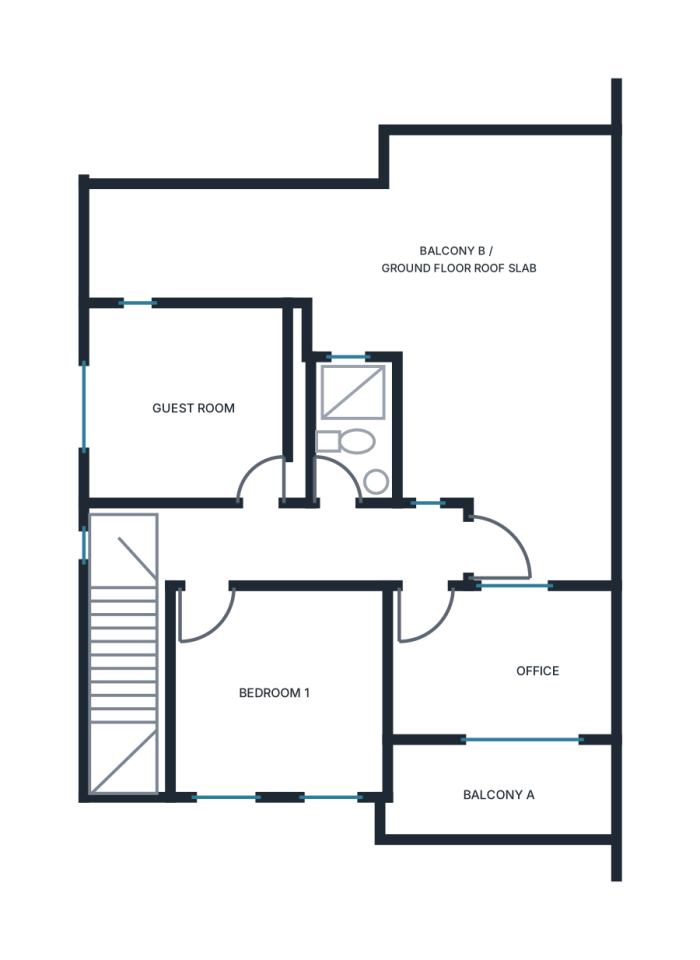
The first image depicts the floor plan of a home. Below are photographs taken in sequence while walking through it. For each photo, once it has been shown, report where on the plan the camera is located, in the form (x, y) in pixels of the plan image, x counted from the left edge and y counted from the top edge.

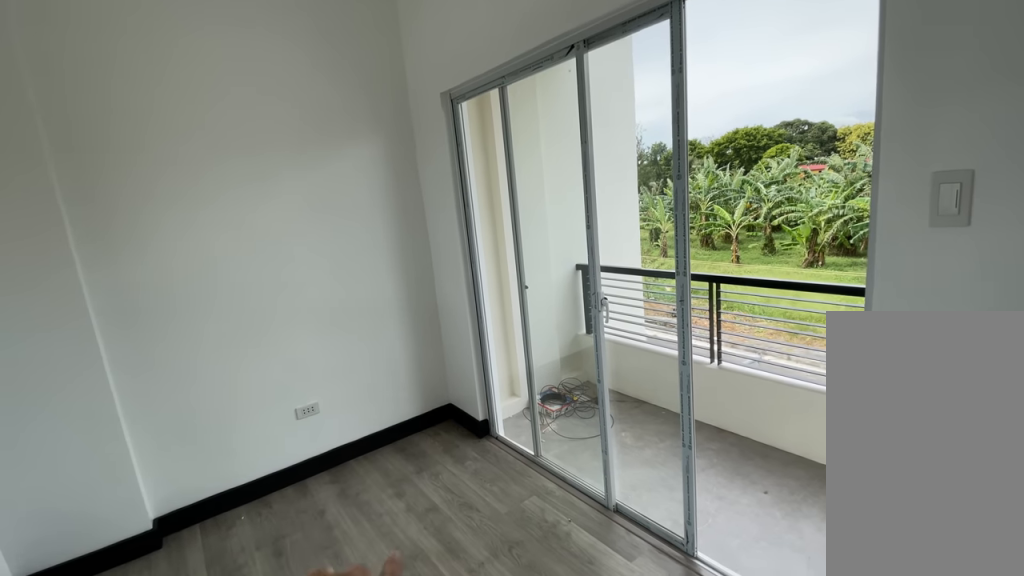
(588, 658)
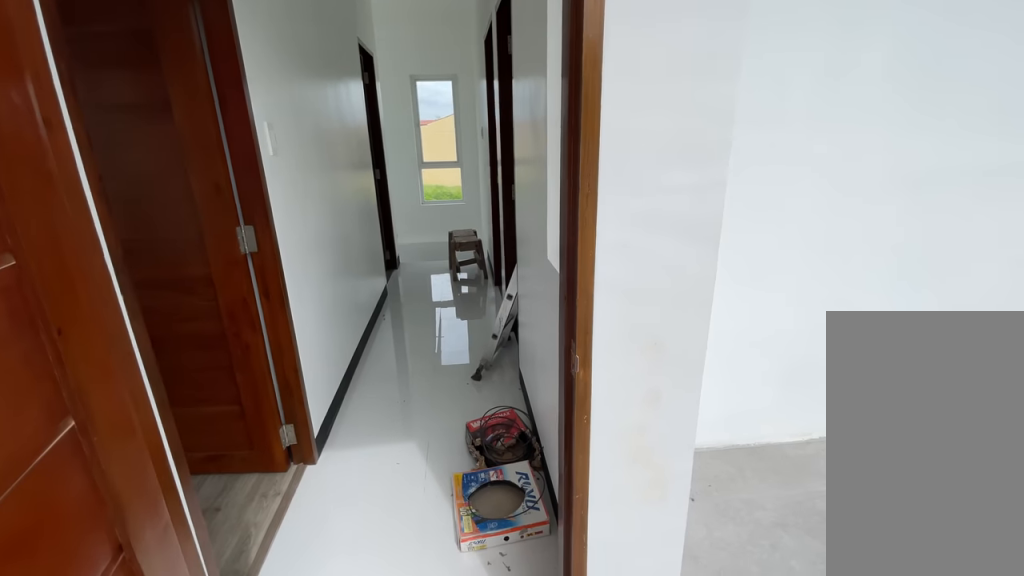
(559, 490)
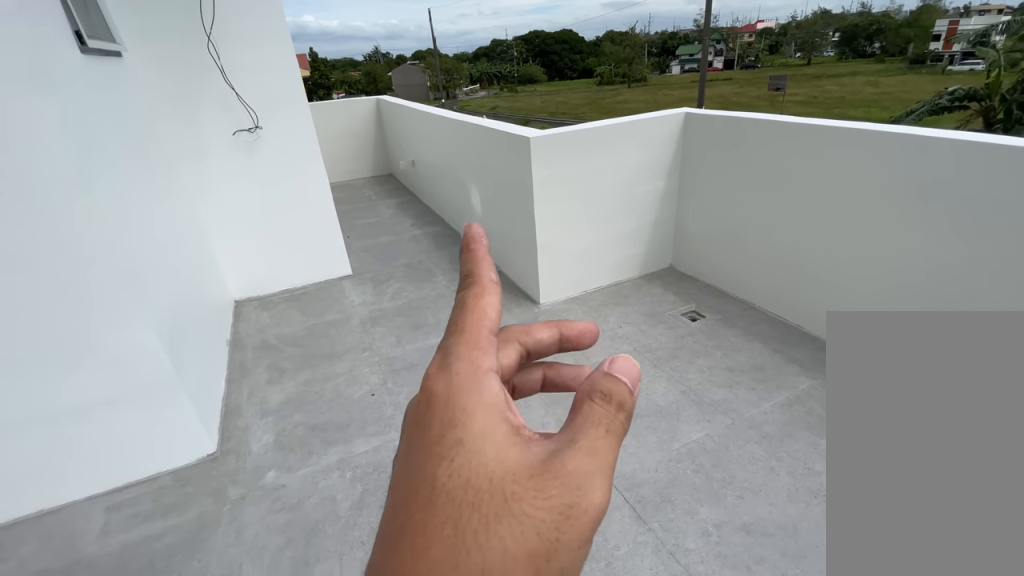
(494, 302)
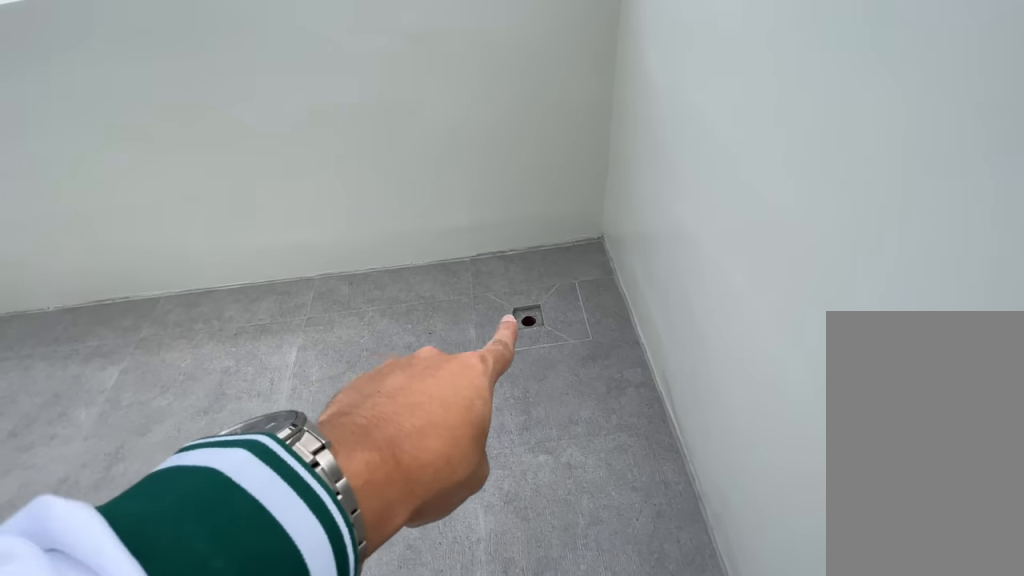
(494, 302)
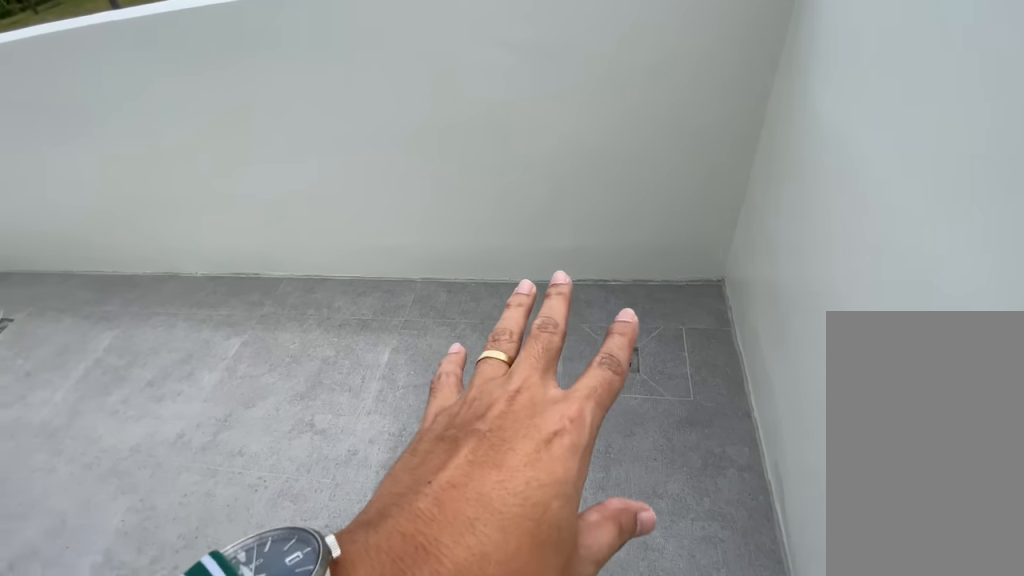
(494, 302)
